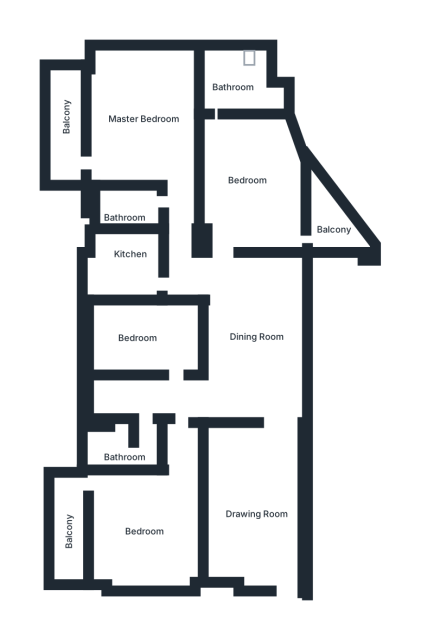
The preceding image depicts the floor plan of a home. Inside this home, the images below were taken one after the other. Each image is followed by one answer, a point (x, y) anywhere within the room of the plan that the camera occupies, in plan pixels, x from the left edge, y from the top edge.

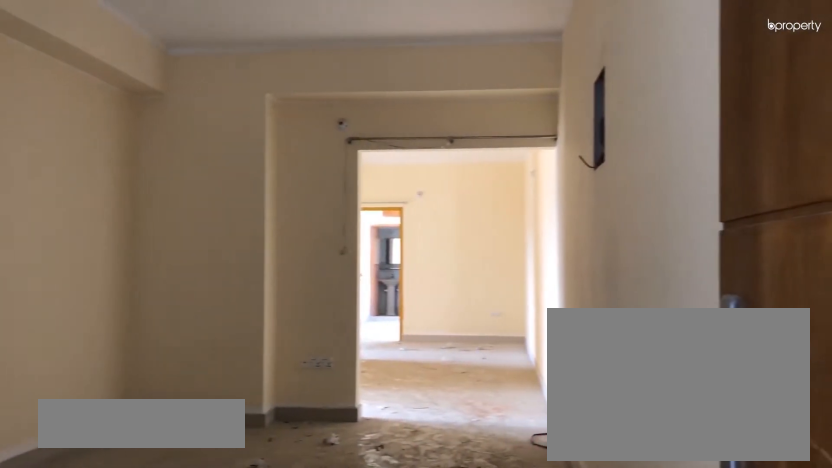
(254, 499)
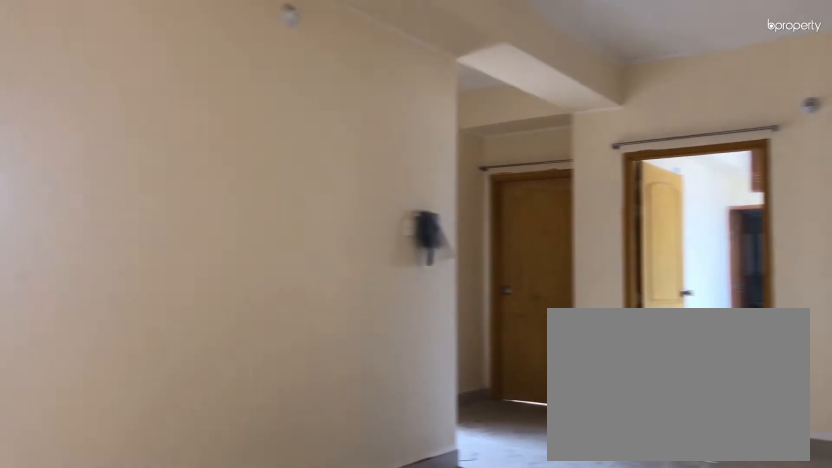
(256, 342)
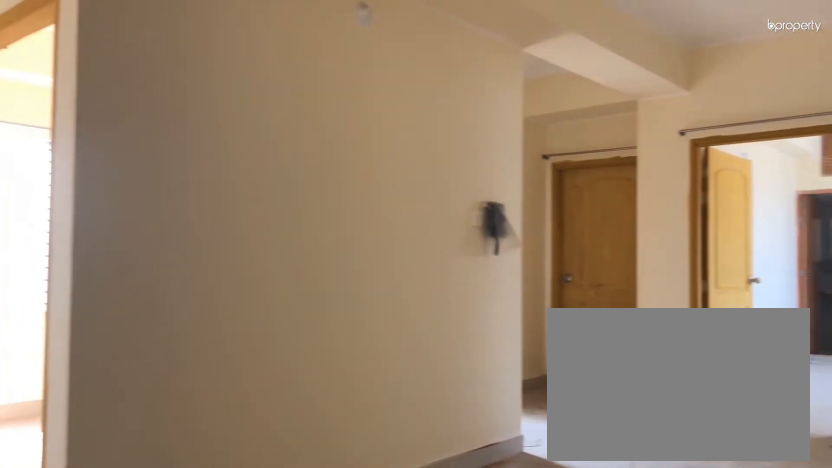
(256, 342)
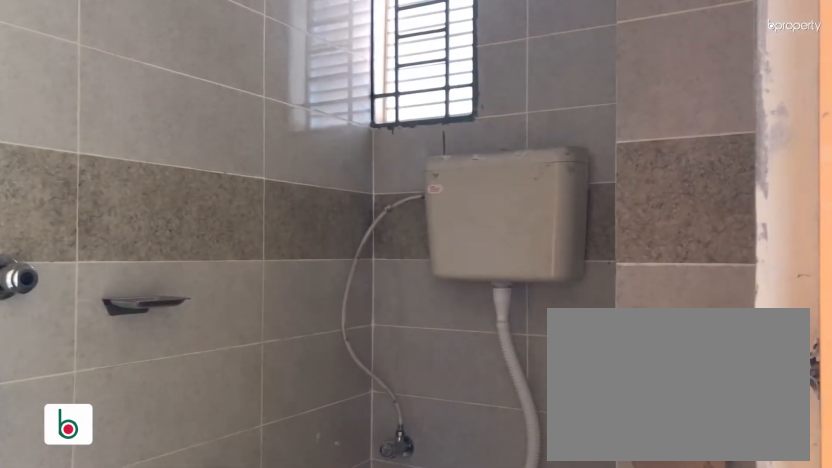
(119, 444)
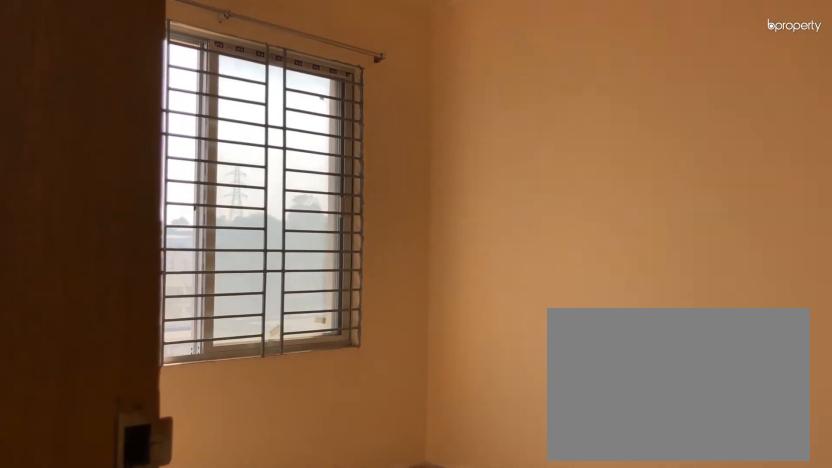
(135, 336)
